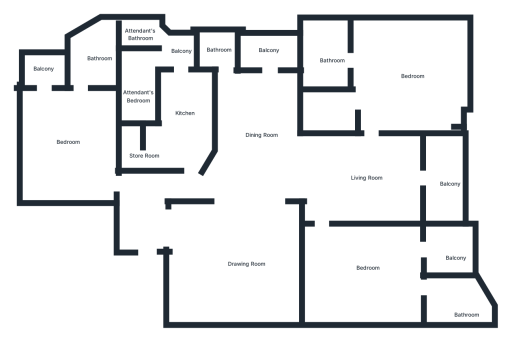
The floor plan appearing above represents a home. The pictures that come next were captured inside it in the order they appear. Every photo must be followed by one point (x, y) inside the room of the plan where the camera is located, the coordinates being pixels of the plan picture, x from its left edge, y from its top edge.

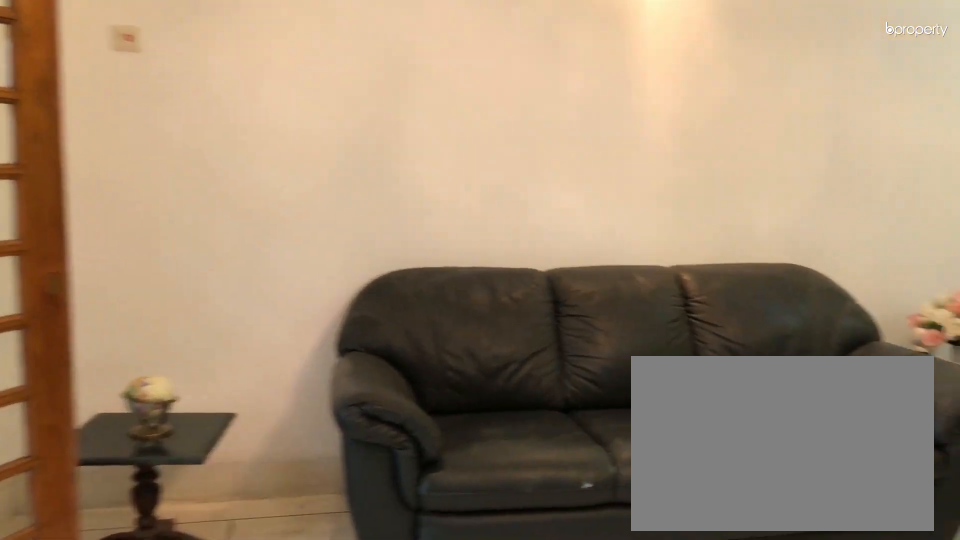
(238, 264)
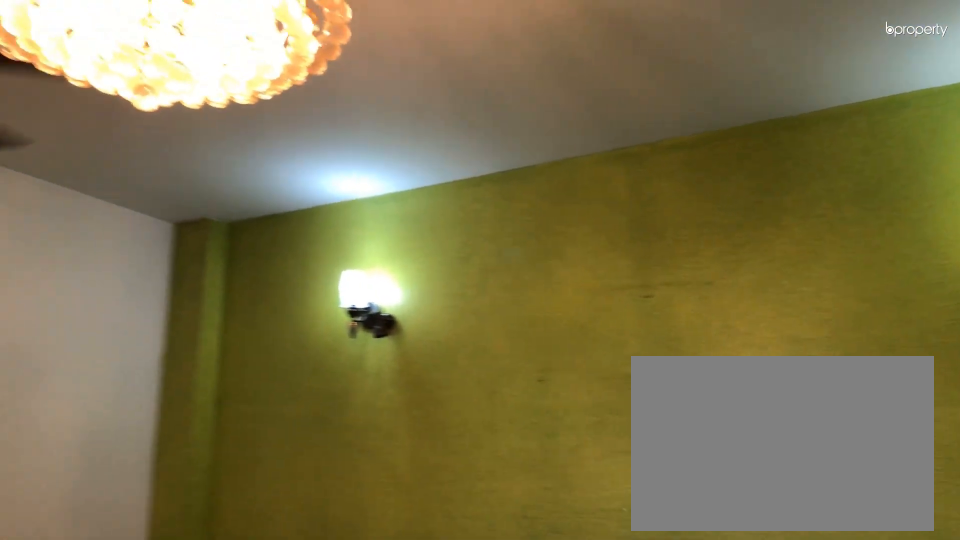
(227, 253)
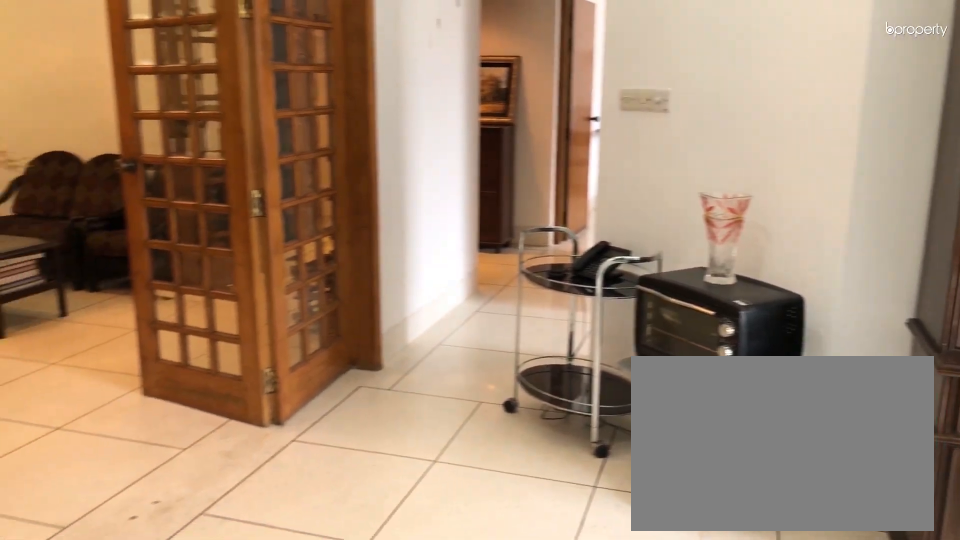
(258, 125)
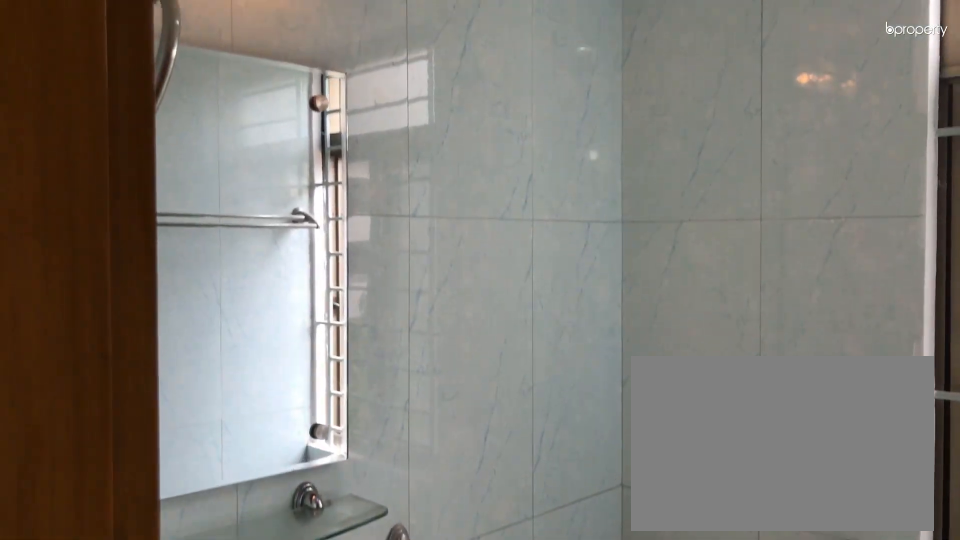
(215, 47)
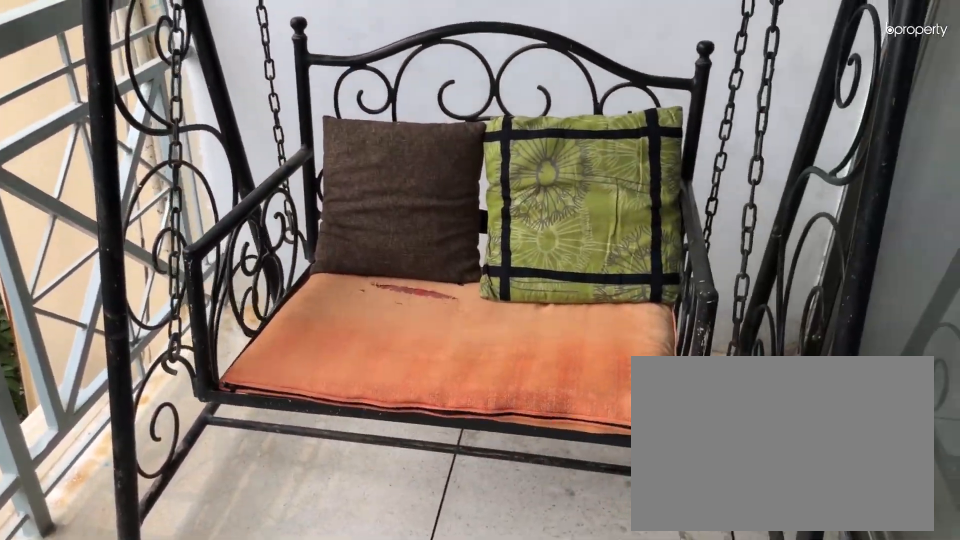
(265, 48)
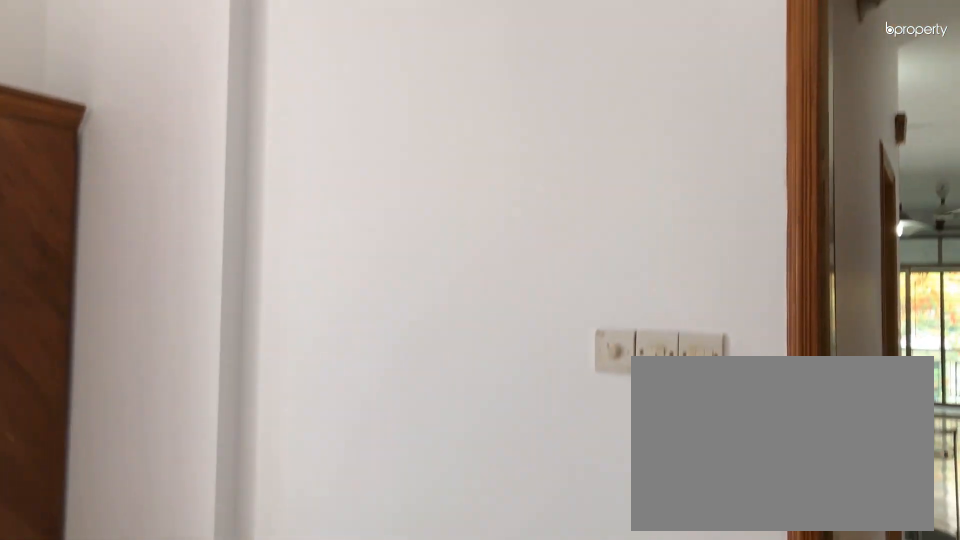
(72, 128)
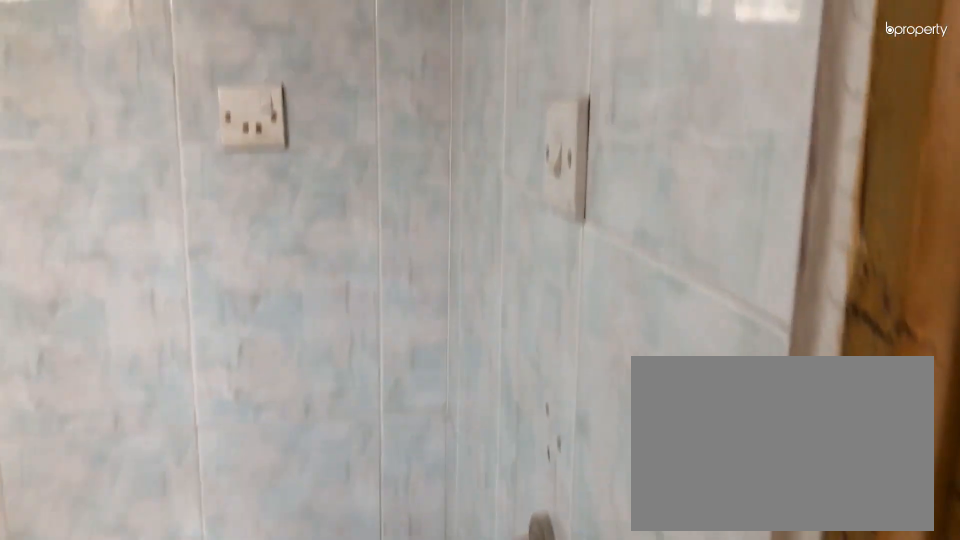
(89, 53)
